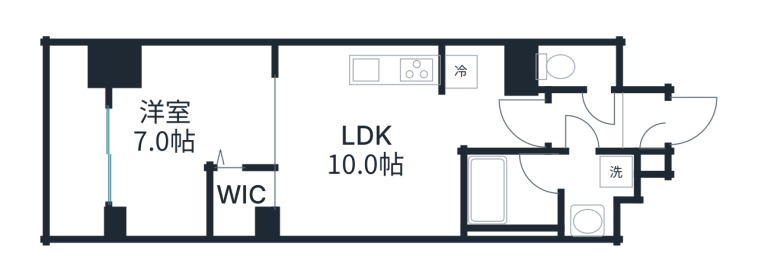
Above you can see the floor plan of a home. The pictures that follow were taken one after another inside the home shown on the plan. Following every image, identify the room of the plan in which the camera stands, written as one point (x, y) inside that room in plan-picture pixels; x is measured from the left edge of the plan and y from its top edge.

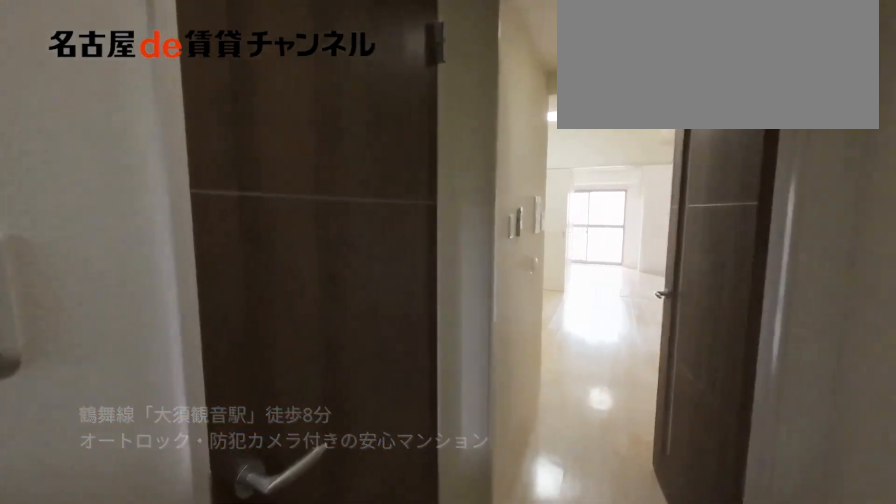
(644, 128)
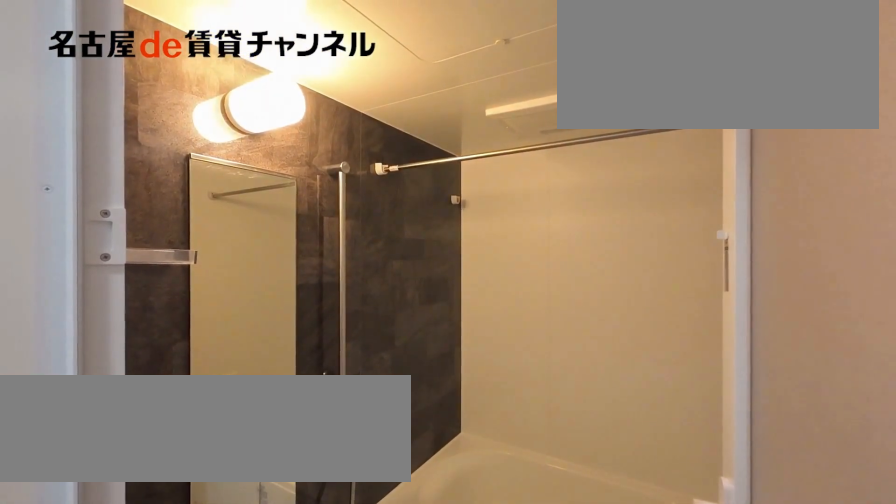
(545, 193)
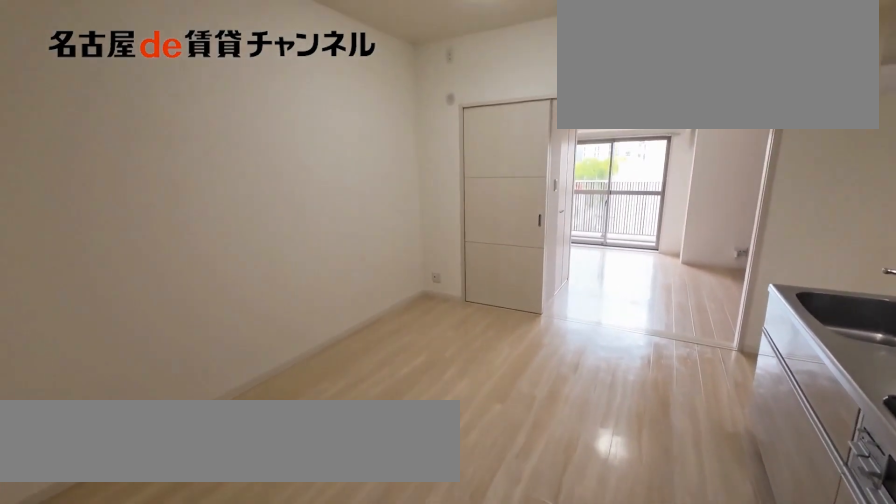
(368, 140)
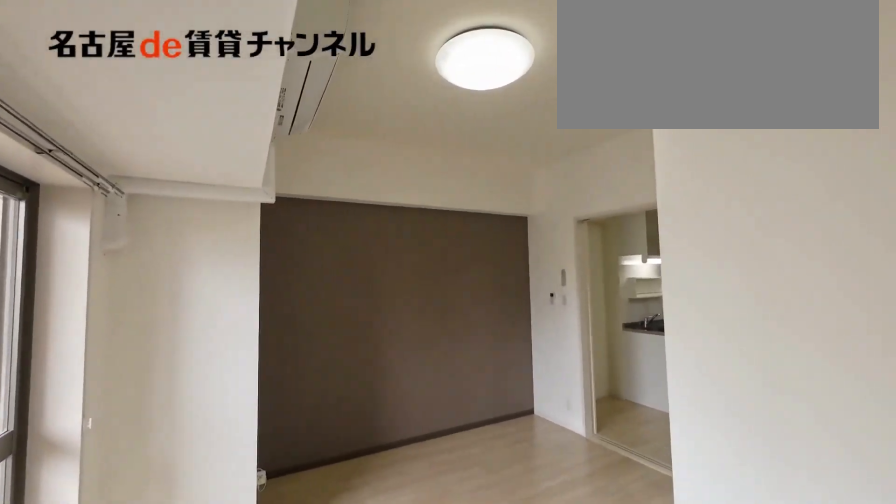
(190, 140)
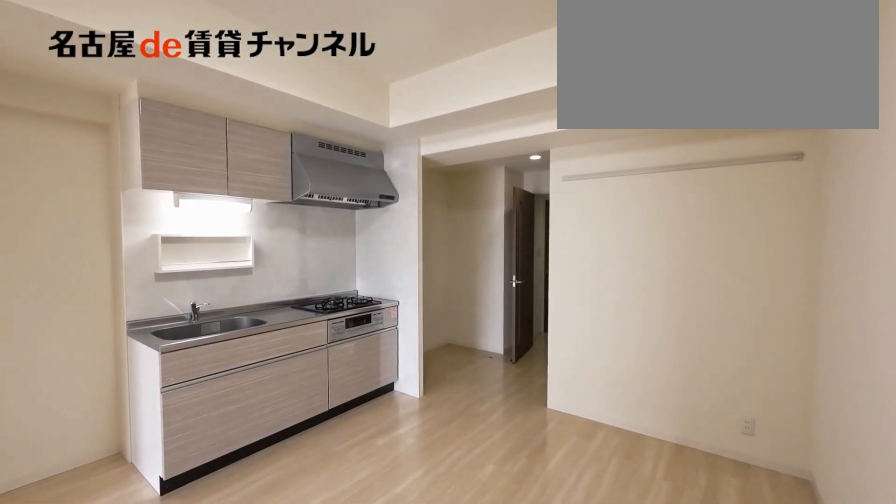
(368, 140)
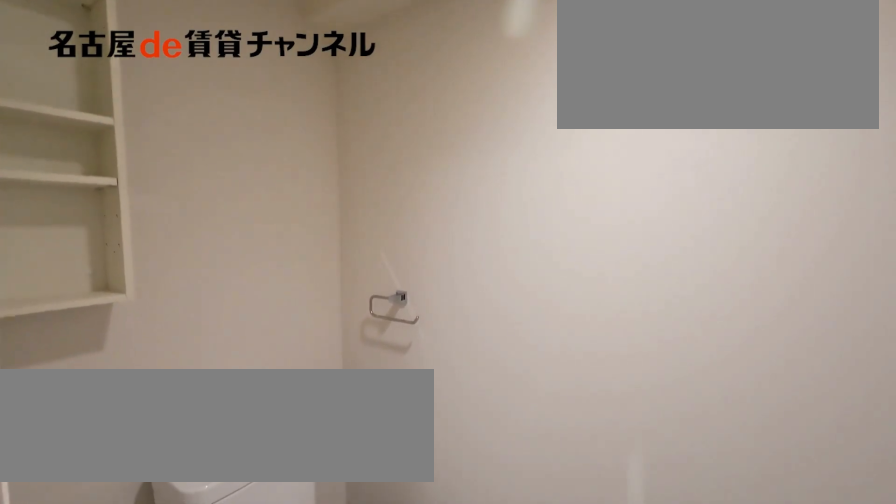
(578, 67)
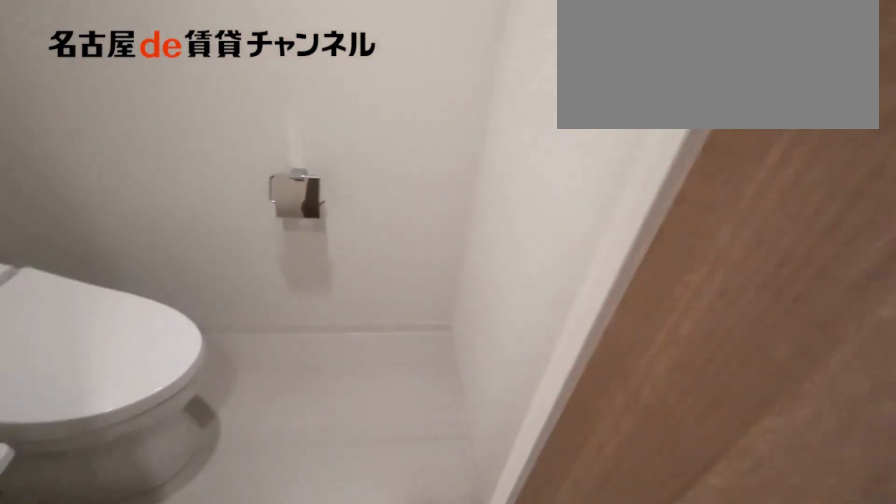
(578, 67)
